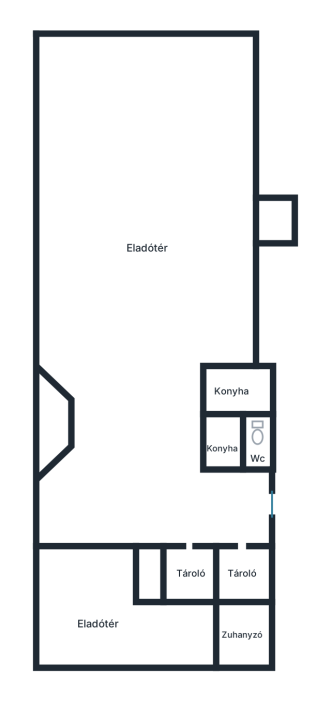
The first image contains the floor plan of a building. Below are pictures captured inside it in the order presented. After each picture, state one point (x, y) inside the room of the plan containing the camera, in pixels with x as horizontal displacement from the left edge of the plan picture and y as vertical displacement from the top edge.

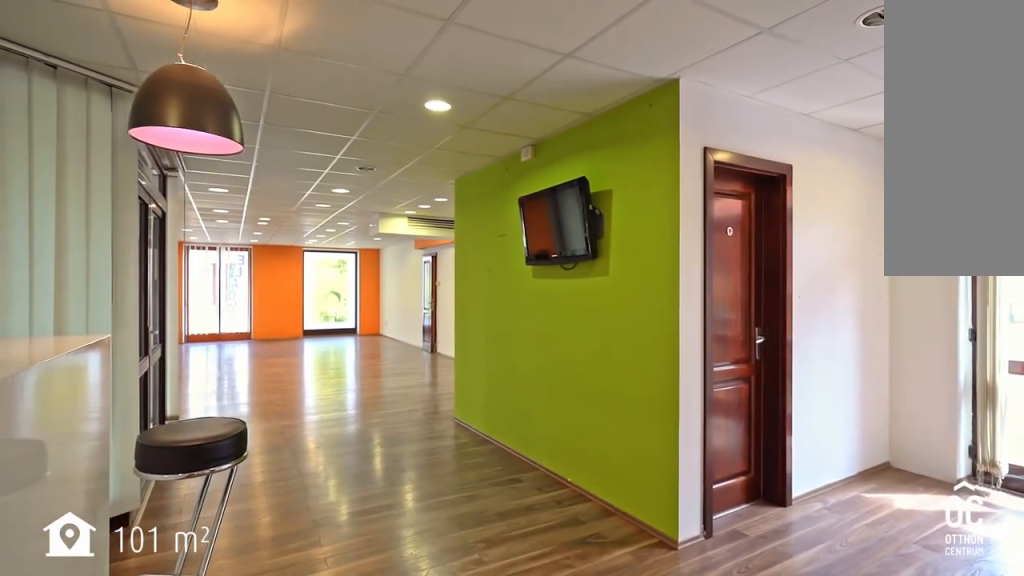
(138, 475)
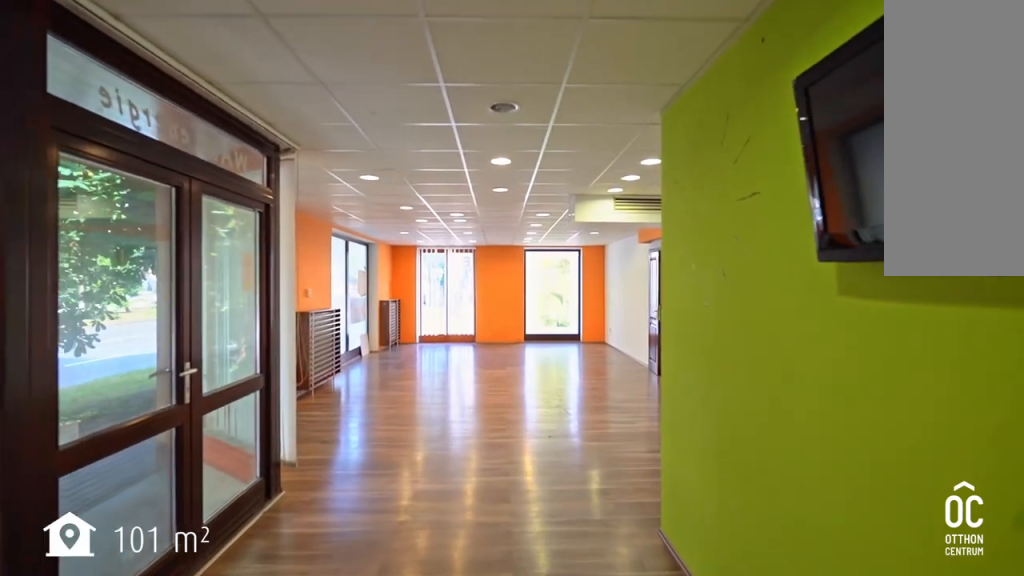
(138, 475)
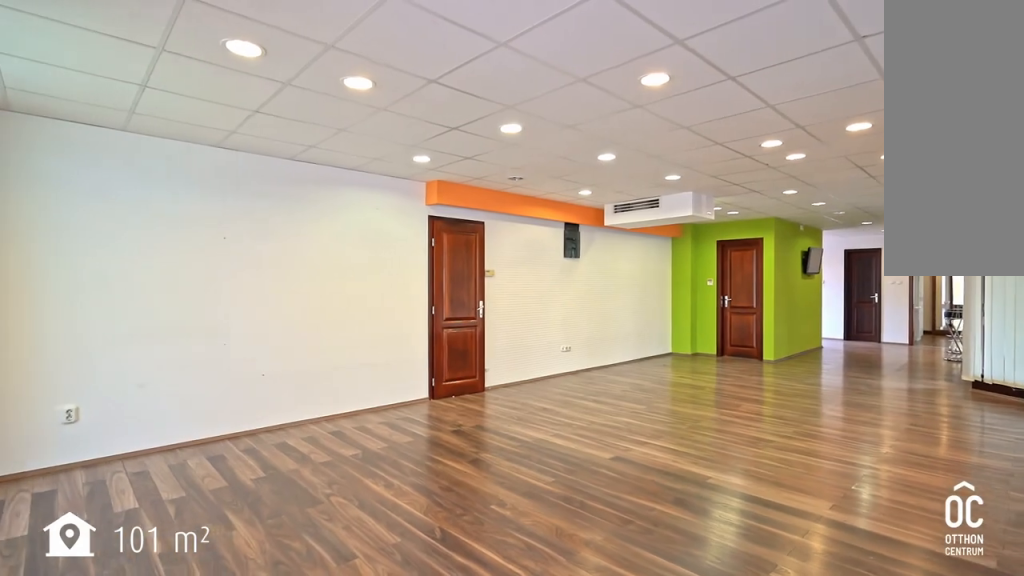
(148, 248)
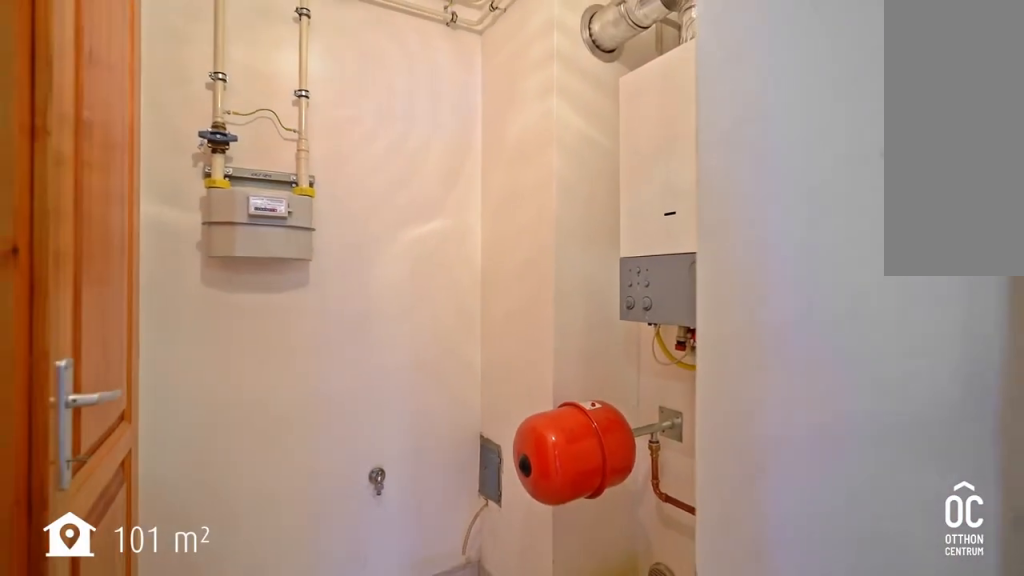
(273, 219)
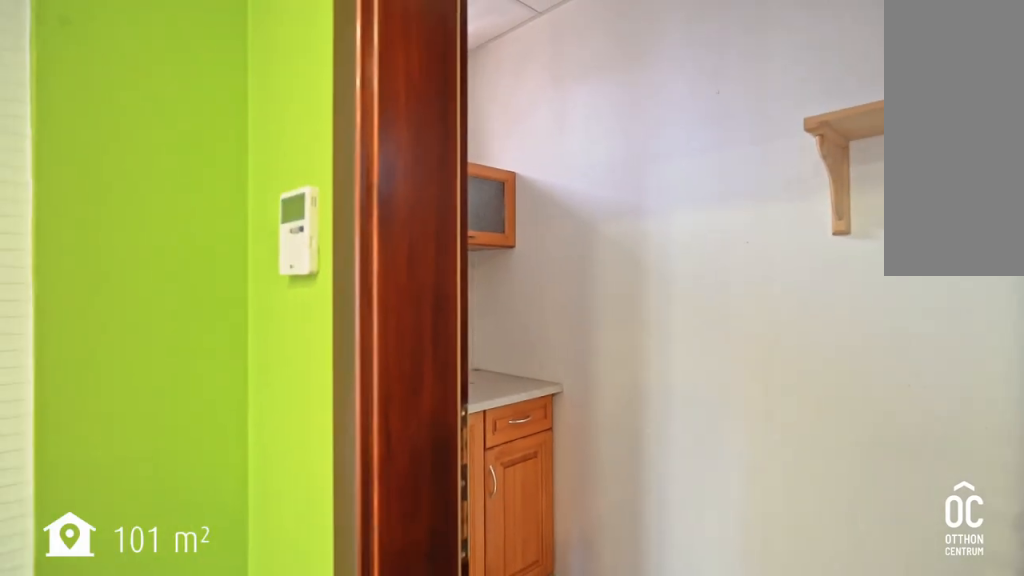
(236, 391)
